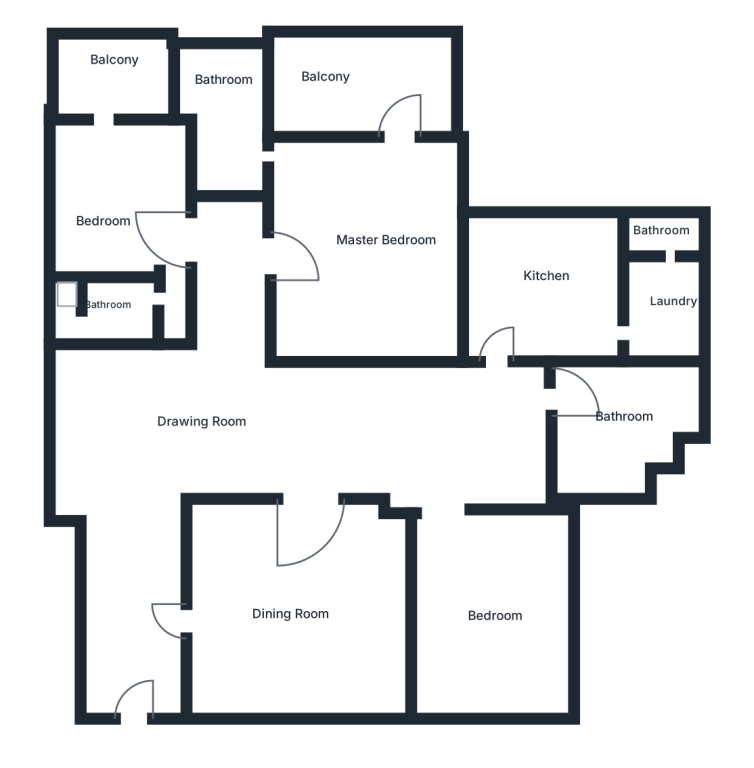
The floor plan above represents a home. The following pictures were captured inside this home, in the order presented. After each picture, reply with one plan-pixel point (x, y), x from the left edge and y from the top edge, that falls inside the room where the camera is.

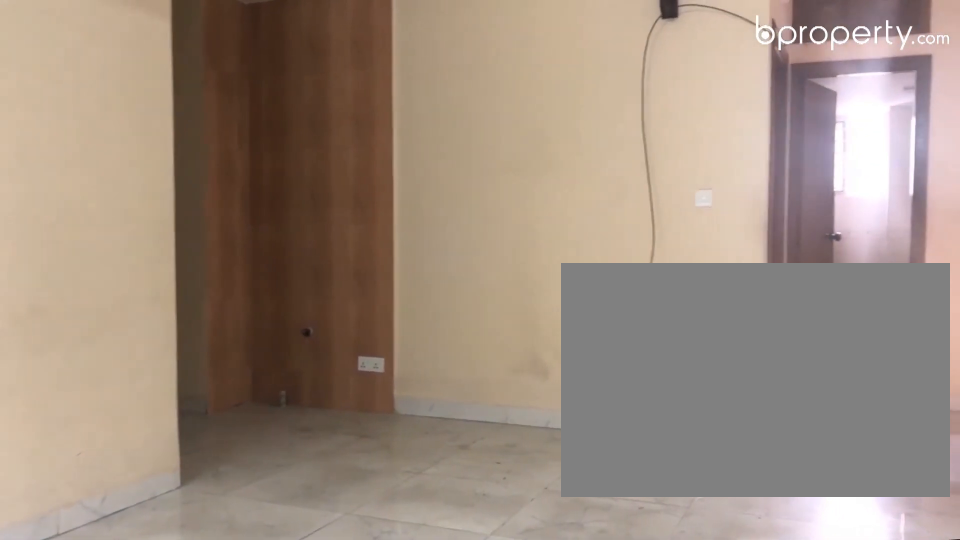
(255, 431)
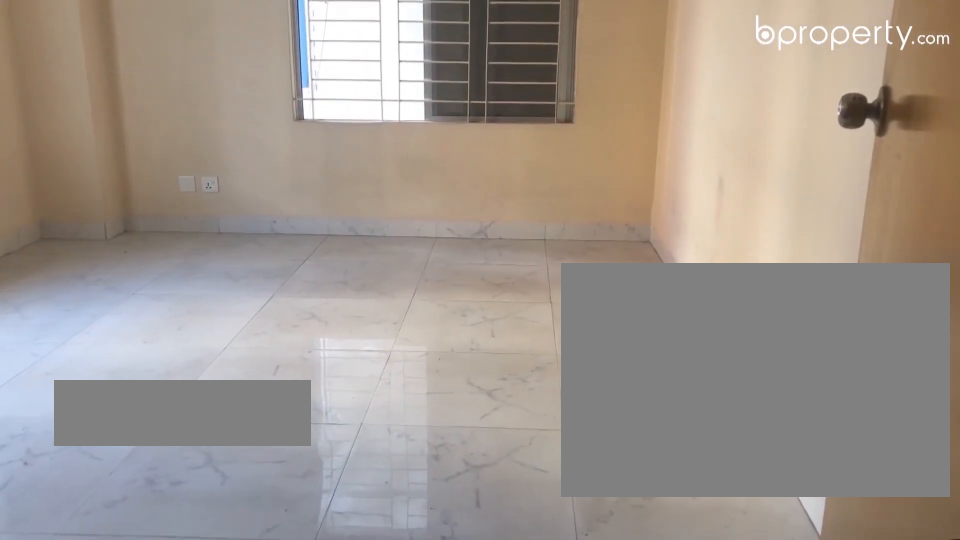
(478, 587)
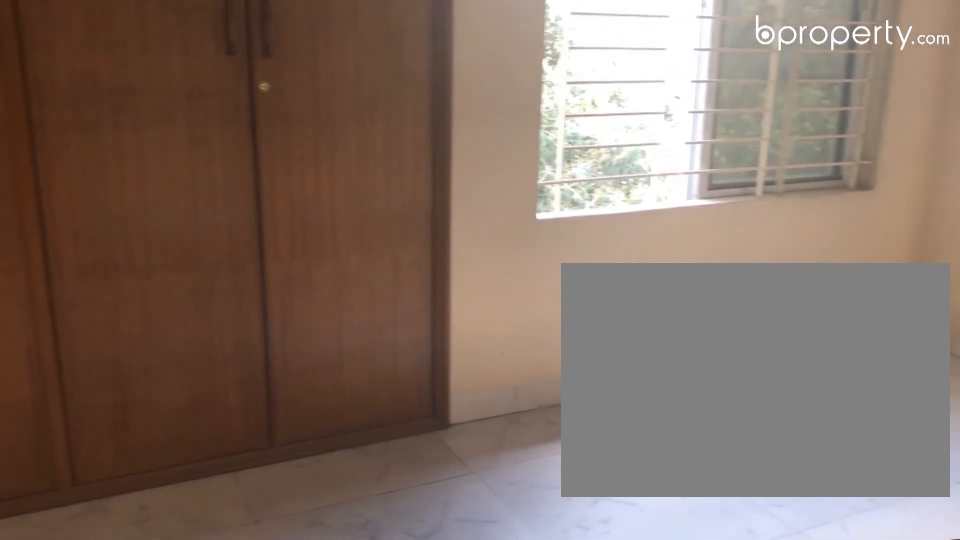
(478, 587)
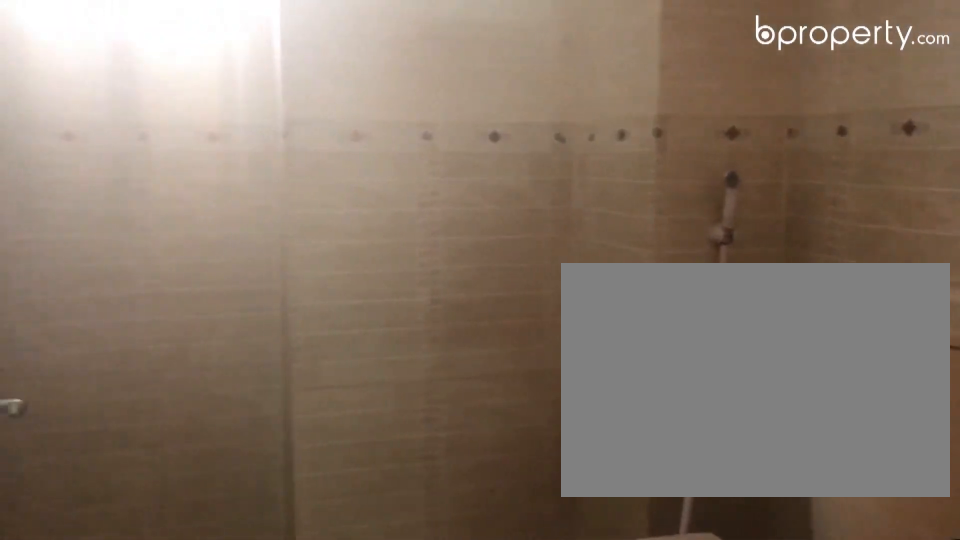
(629, 411)
